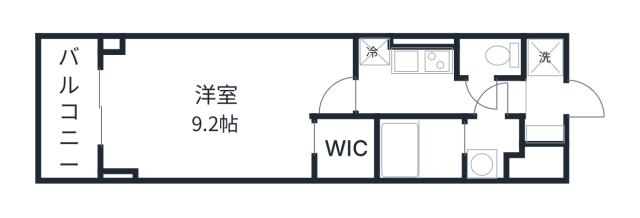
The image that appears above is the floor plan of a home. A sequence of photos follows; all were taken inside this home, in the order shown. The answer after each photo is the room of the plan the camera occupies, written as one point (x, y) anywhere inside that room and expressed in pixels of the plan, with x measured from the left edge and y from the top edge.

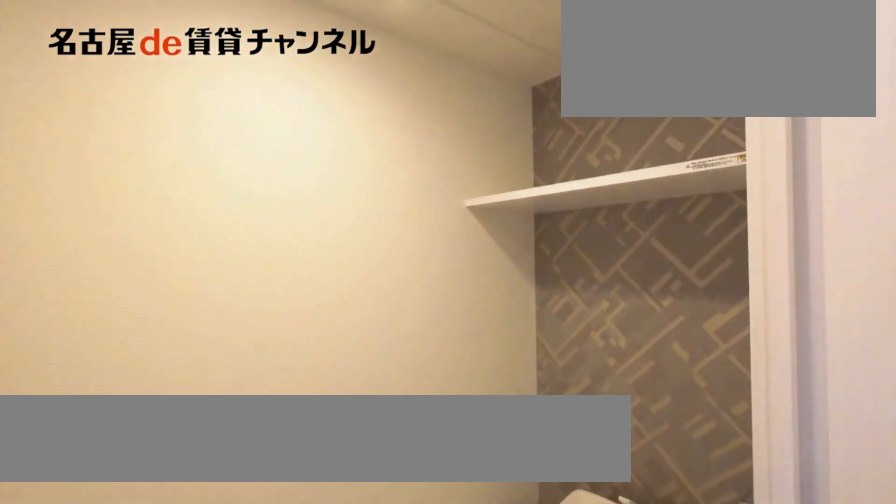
(489, 56)
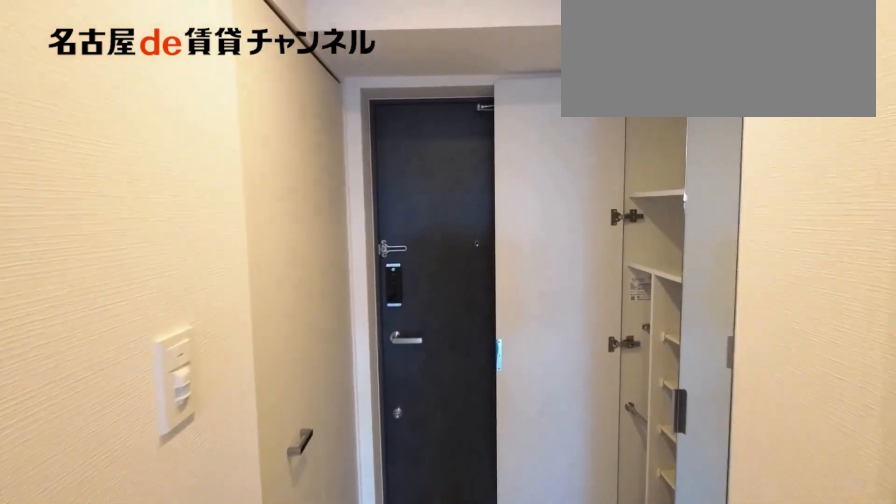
(544, 102)
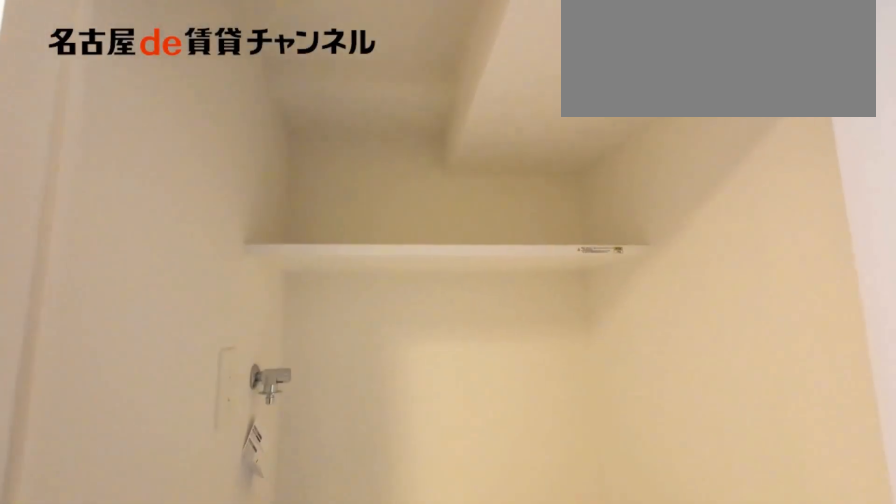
(544, 56)
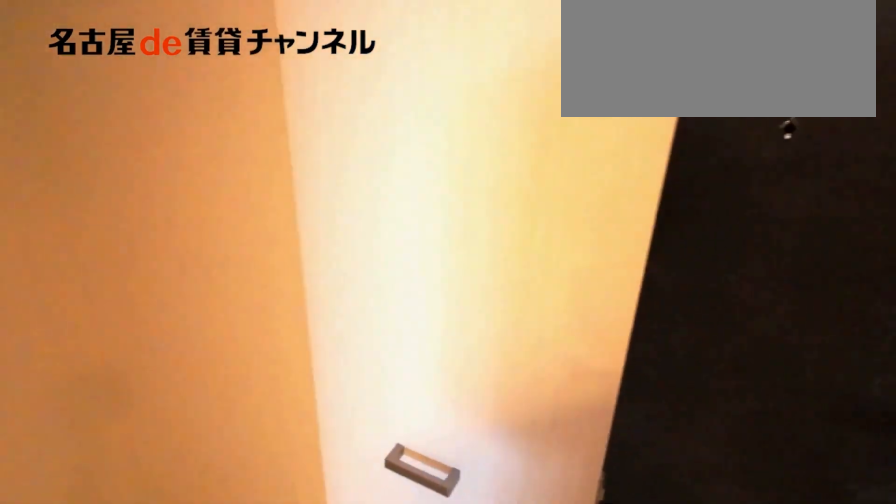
(544, 56)
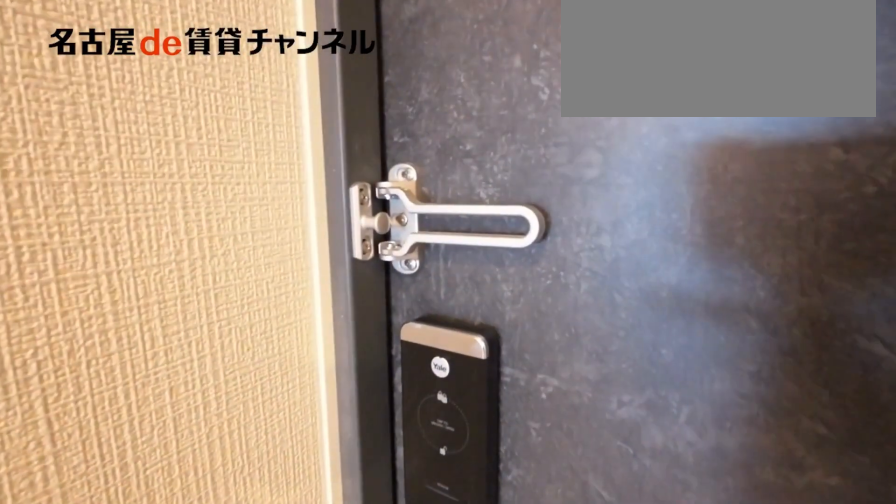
(544, 102)
